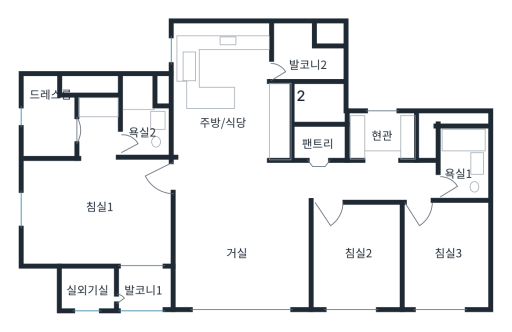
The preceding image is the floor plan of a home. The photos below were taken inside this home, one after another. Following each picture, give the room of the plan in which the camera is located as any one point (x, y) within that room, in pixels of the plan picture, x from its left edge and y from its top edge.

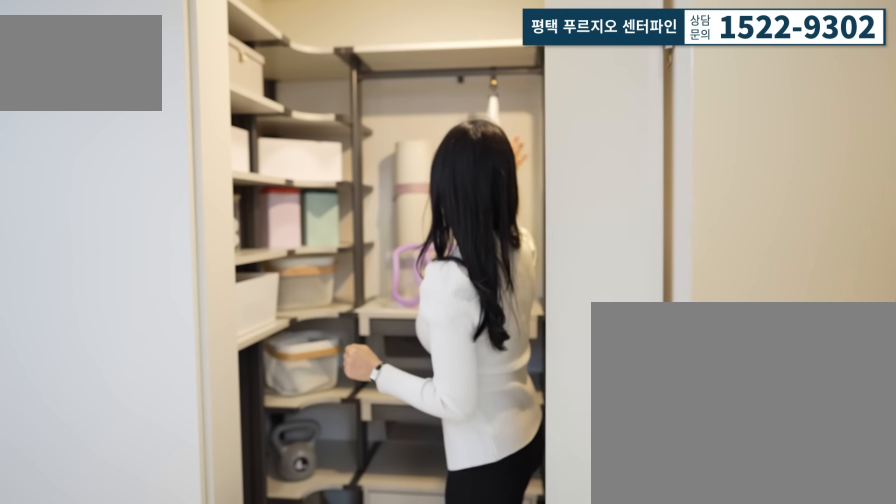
(320, 161)
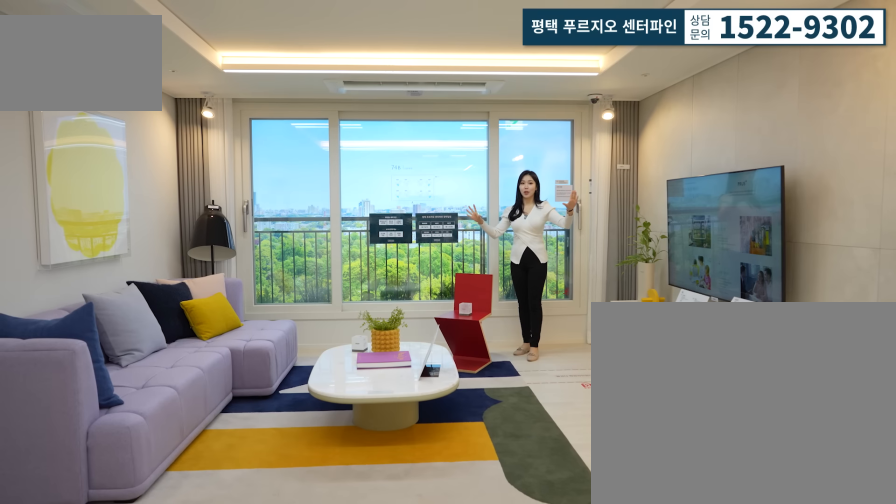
(239, 245)
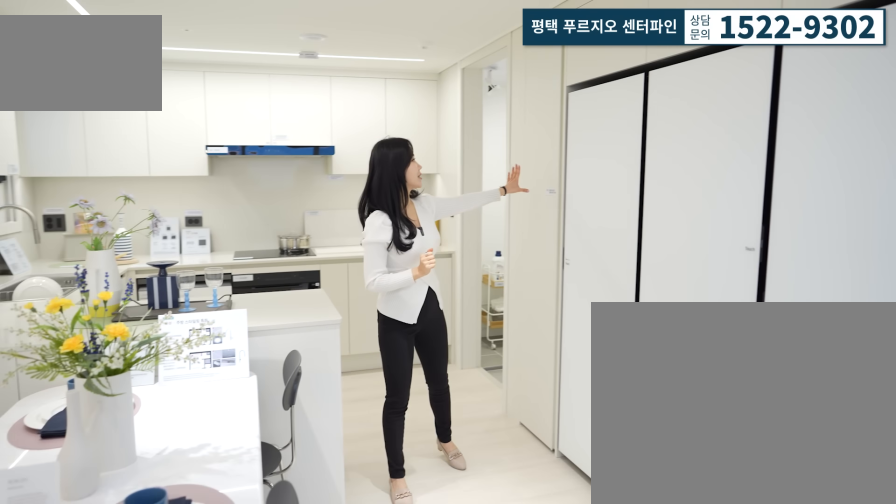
(233, 100)
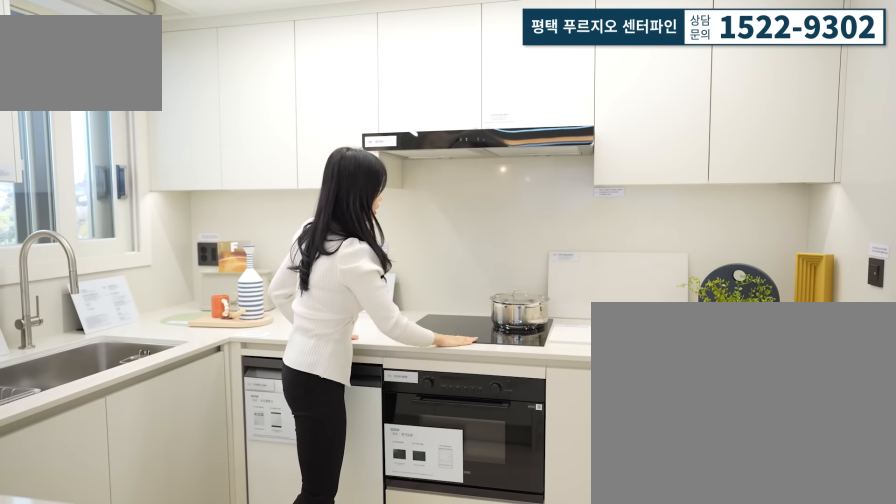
(233, 100)
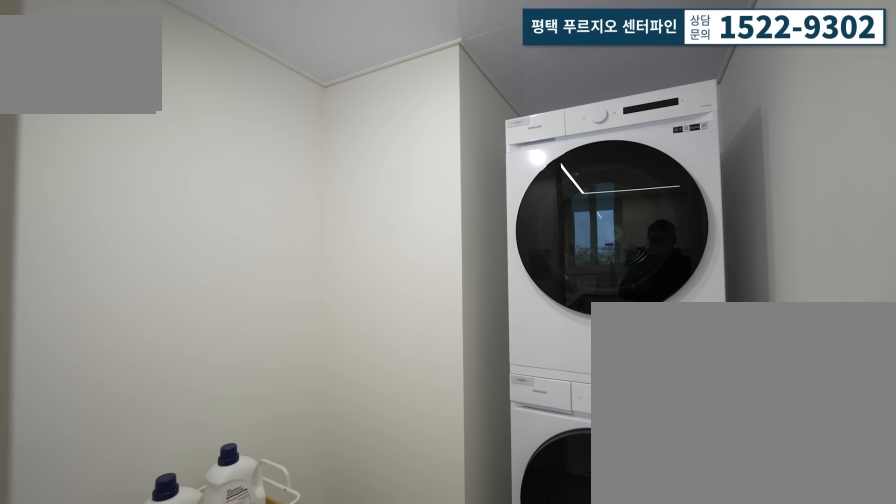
(309, 59)
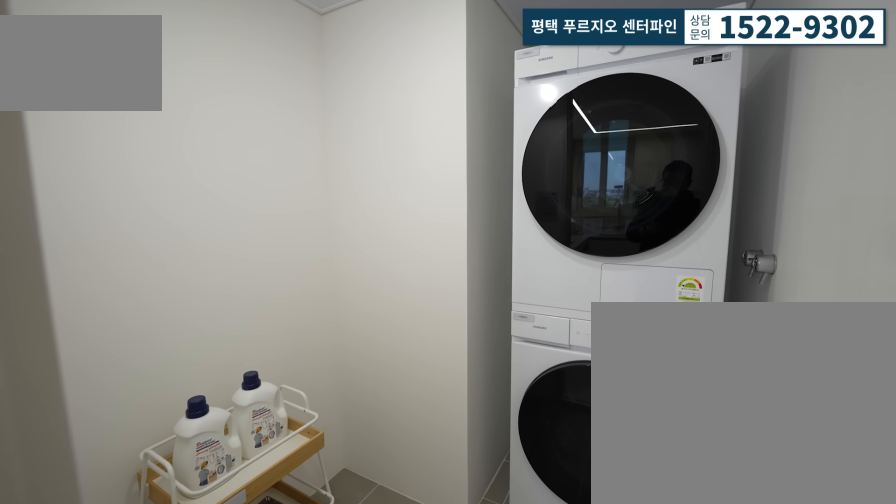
(309, 59)
